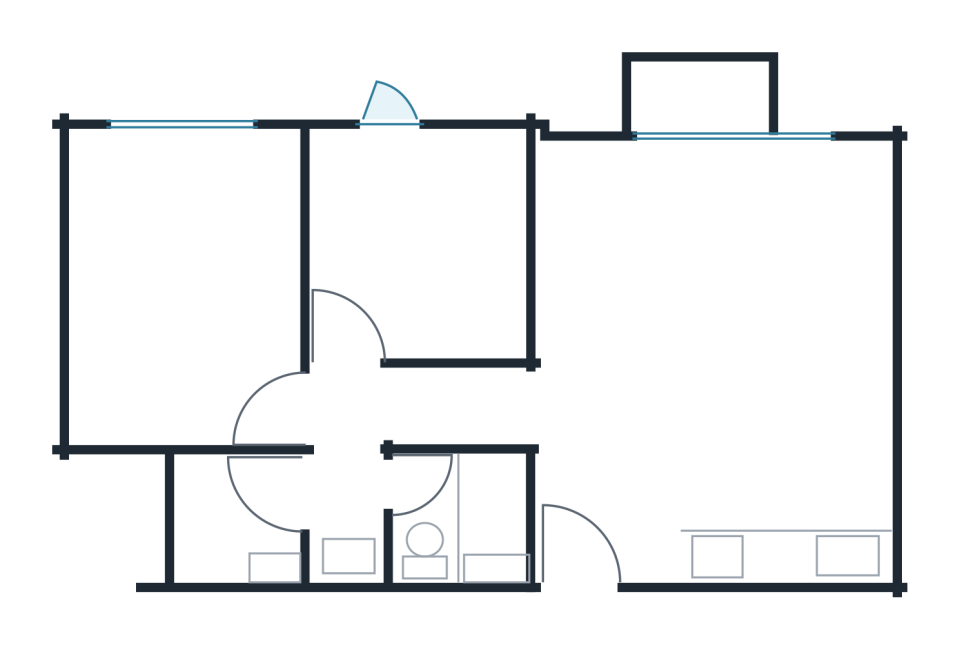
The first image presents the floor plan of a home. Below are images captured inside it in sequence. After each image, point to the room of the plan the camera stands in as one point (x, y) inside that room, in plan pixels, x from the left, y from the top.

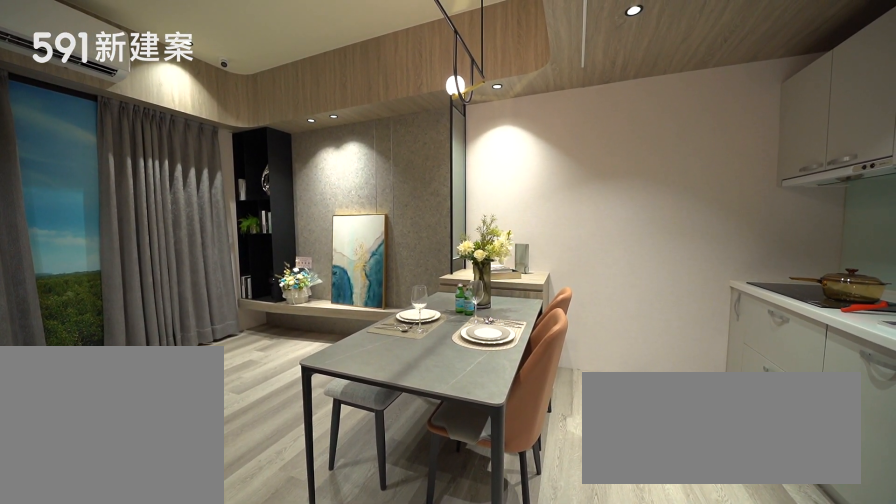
(777, 397)
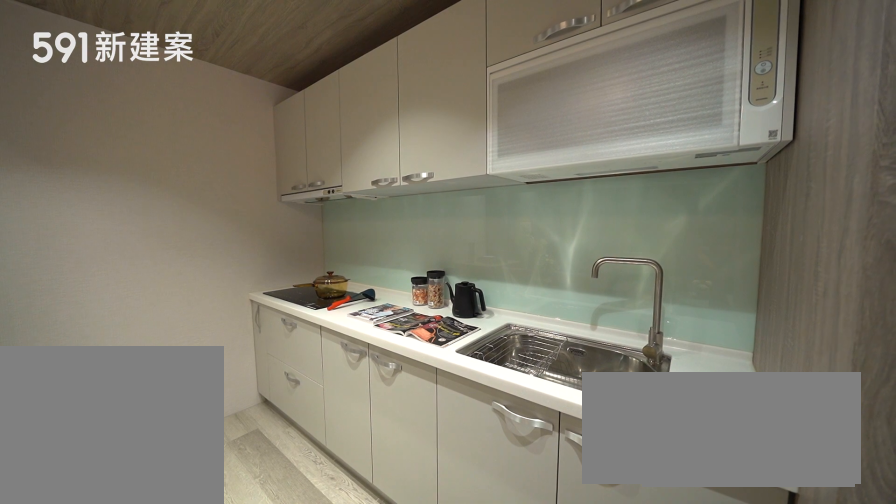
(792, 525)
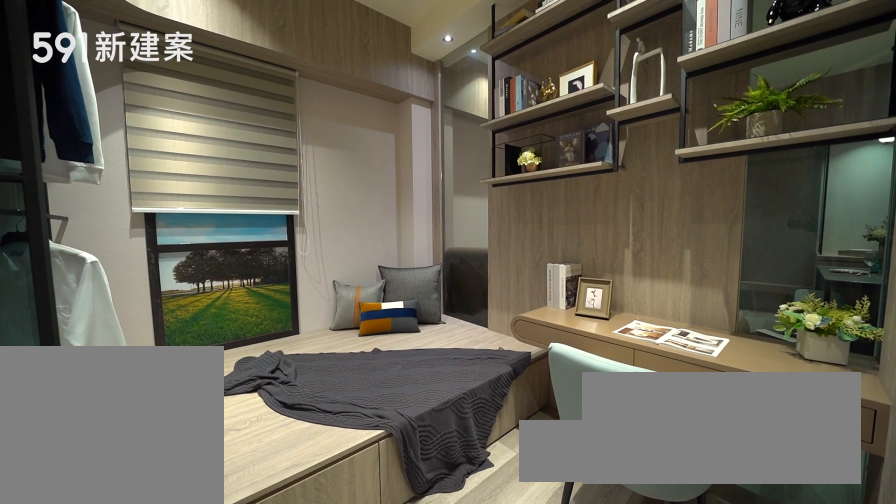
(425, 237)
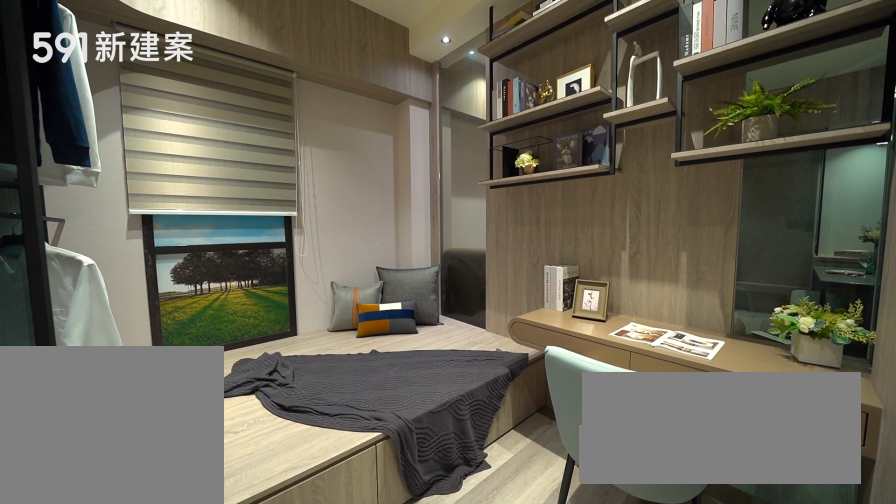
(425, 237)
